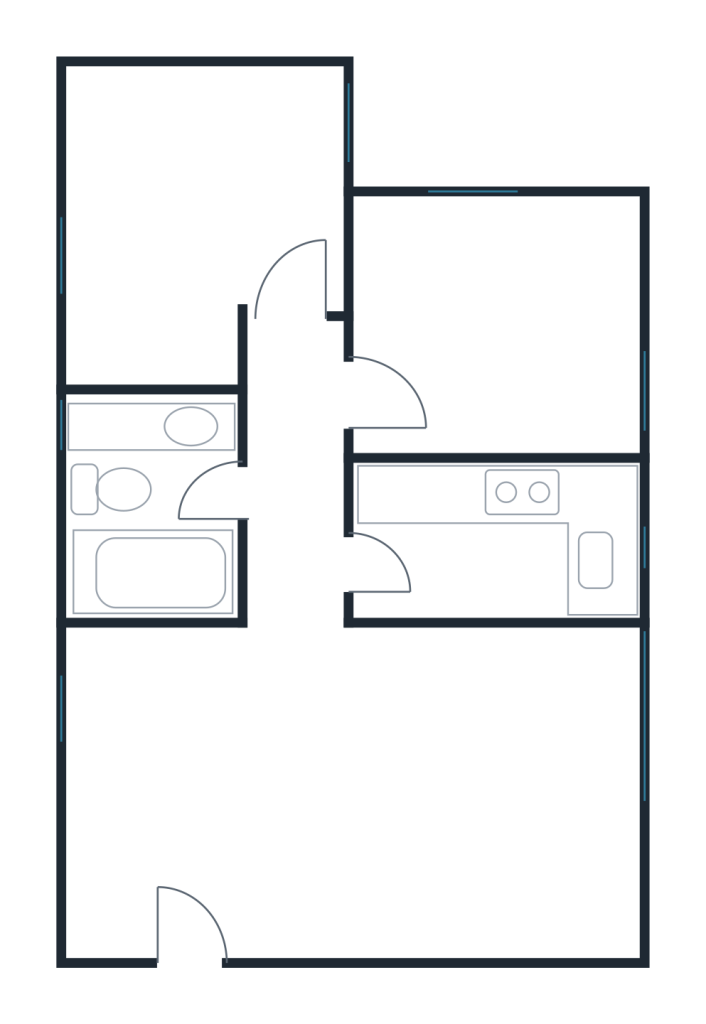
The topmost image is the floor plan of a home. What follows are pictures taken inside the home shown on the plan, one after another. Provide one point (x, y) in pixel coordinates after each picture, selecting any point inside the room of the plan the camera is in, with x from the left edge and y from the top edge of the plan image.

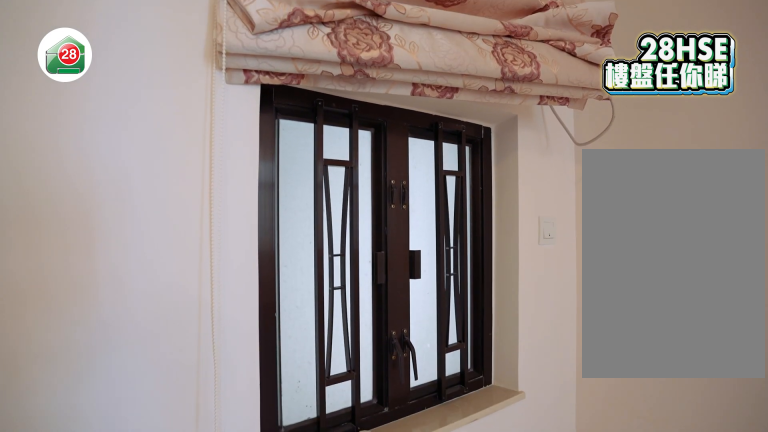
(311, 789)
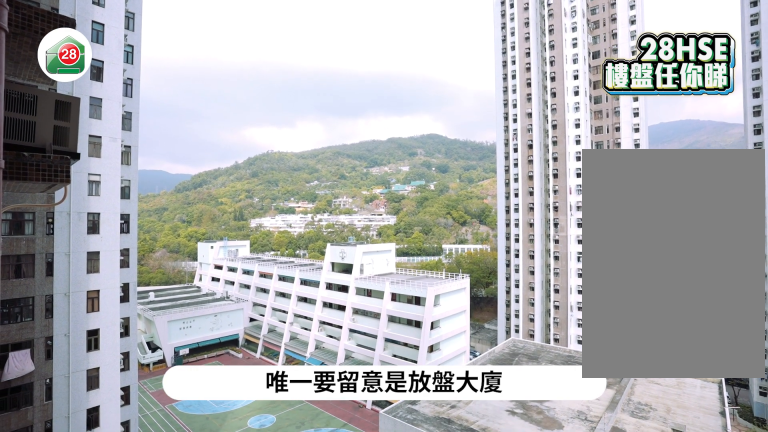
(311, 789)
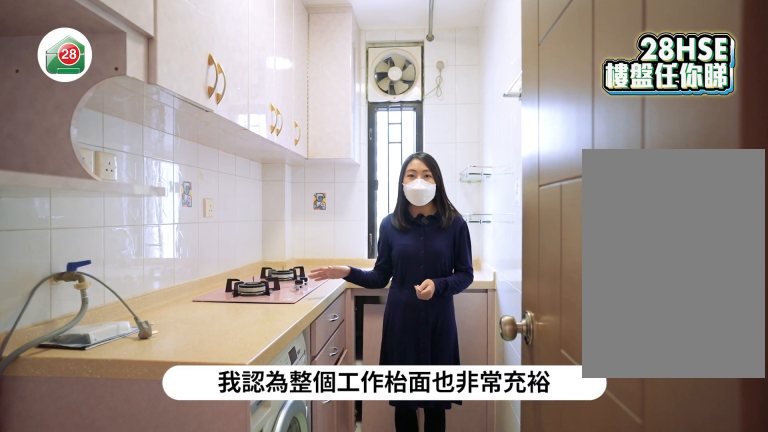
(444, 539)
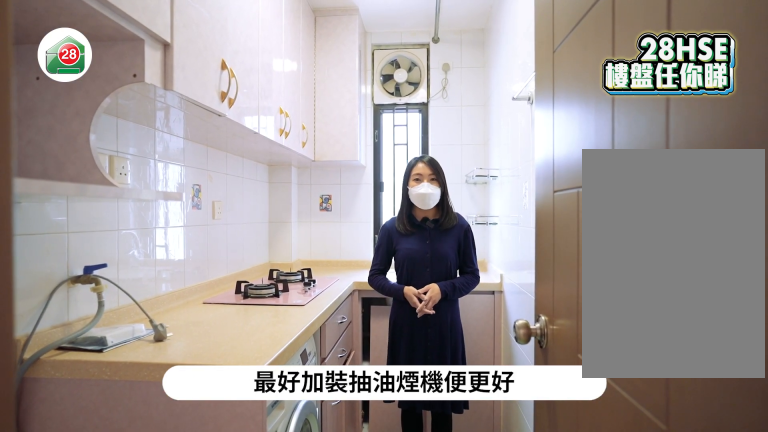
(443, 540)
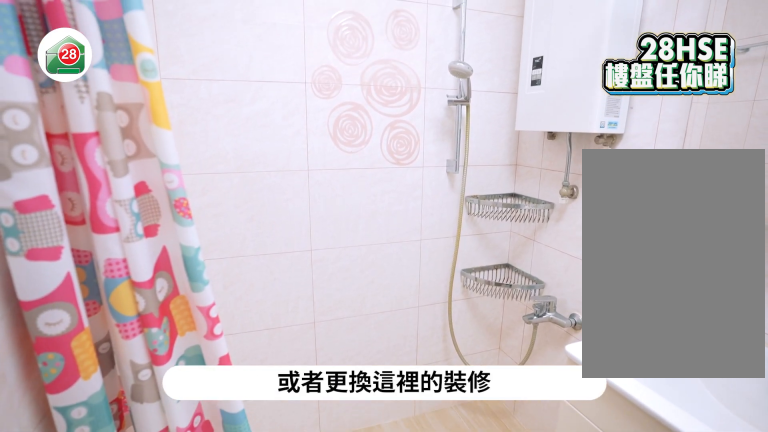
(177, 514)
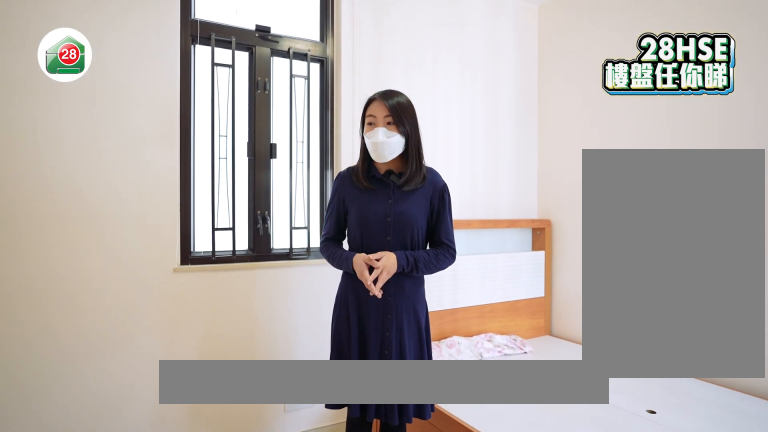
(177, 199)
